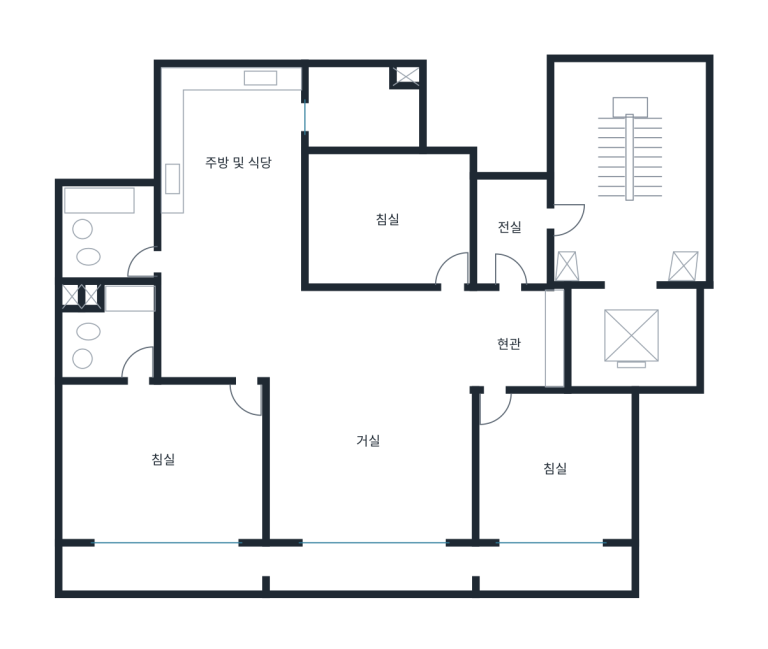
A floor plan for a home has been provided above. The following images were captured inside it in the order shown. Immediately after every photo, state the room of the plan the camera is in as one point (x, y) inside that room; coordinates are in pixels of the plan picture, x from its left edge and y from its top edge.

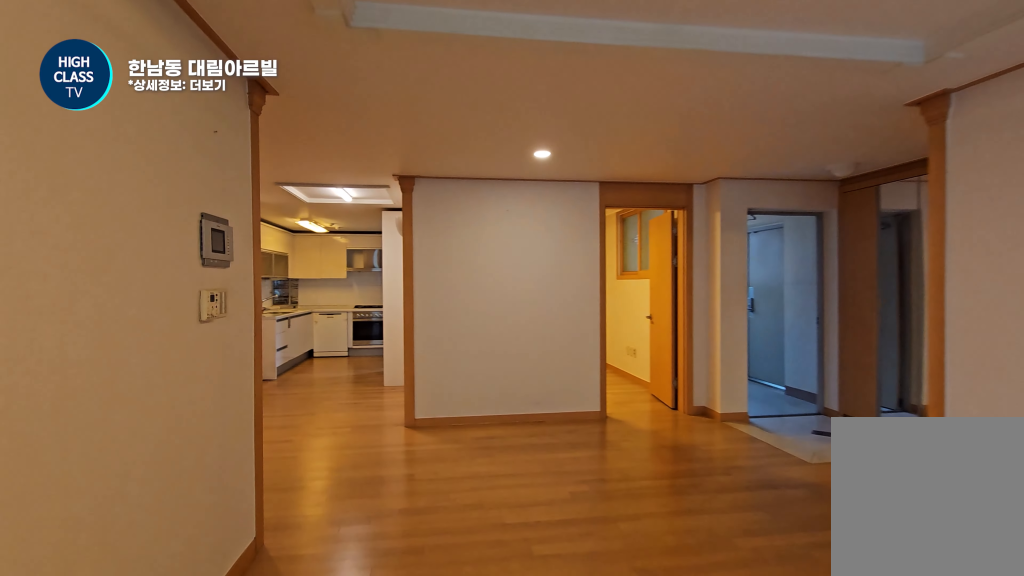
(369, 414)
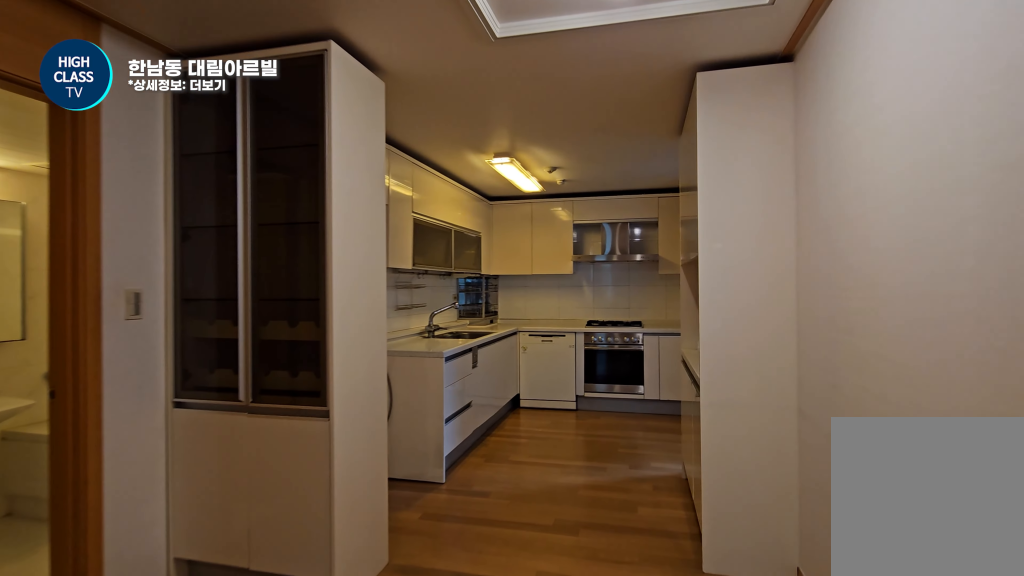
(229, 220)
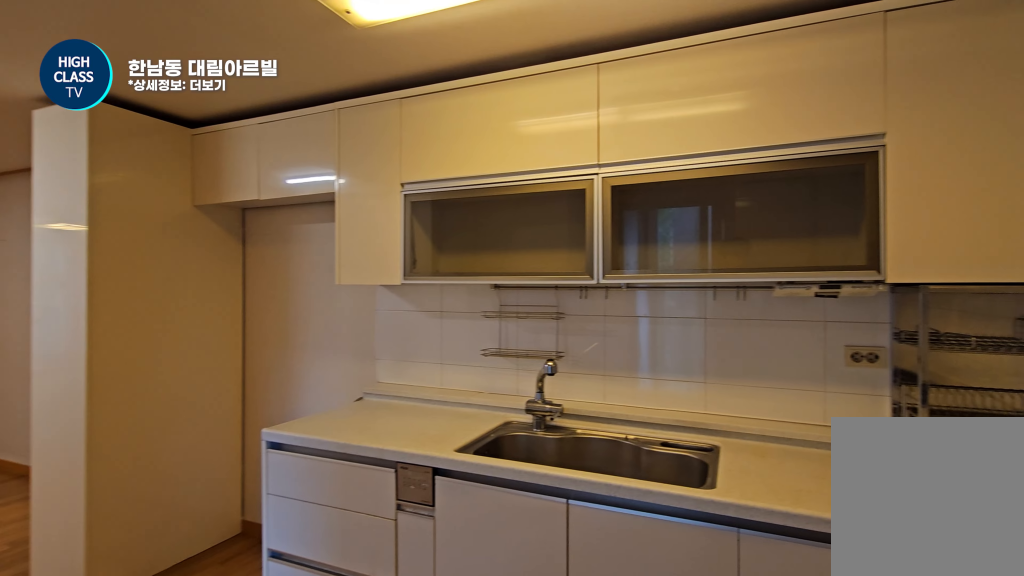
(229, 220)
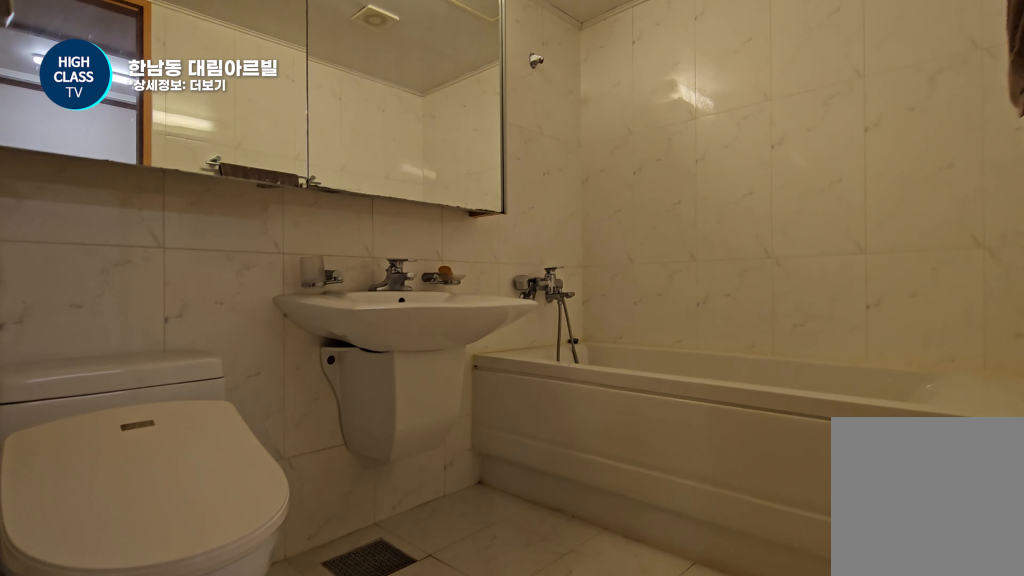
(111, 230)
